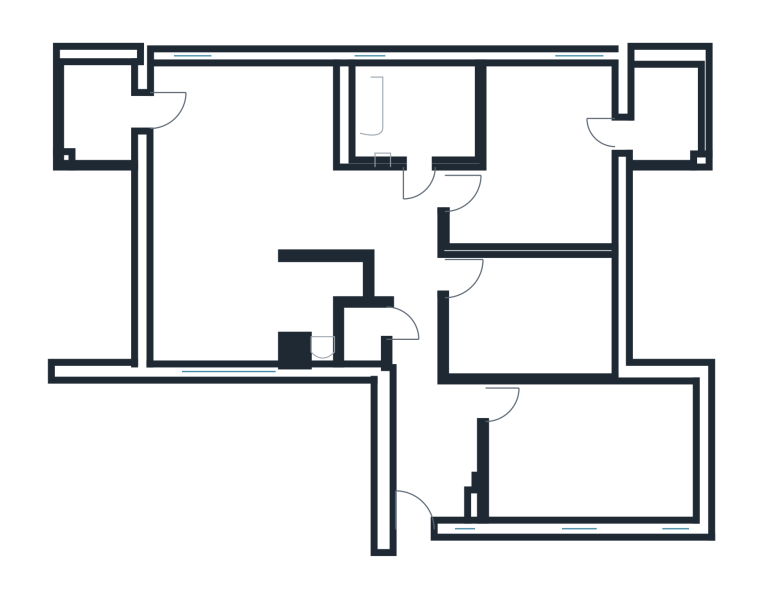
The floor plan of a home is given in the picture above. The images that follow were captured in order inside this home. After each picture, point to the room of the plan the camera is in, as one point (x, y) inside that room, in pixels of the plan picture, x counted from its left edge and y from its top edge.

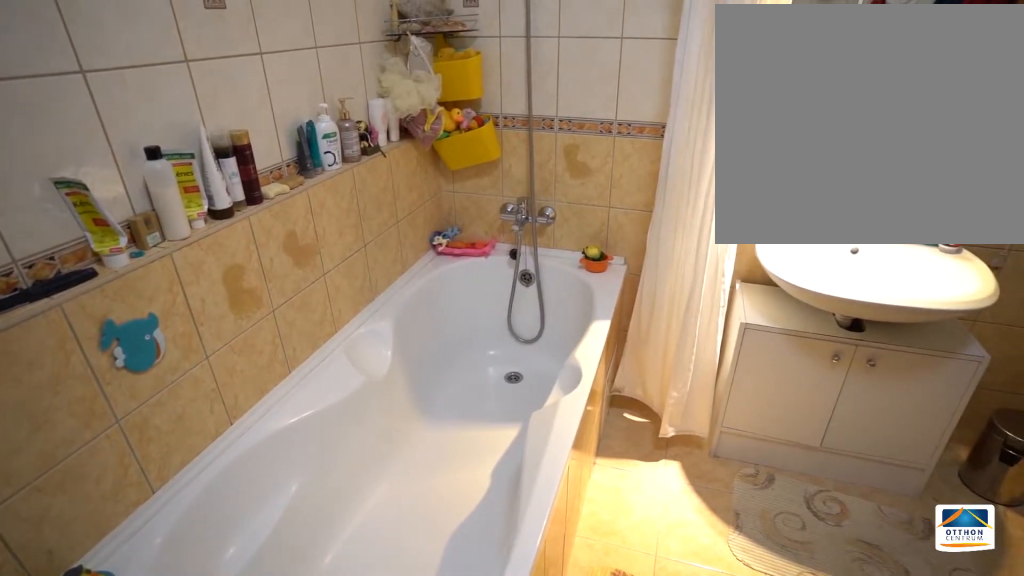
(421, 115)
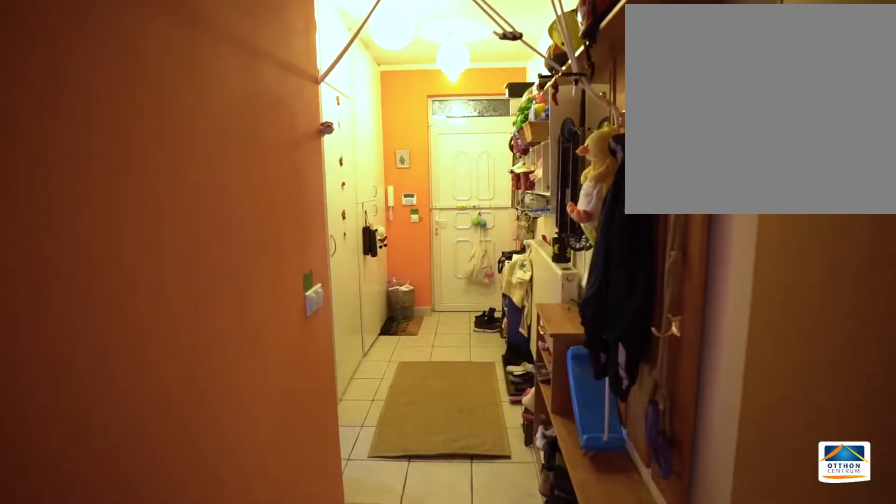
(418, 422)
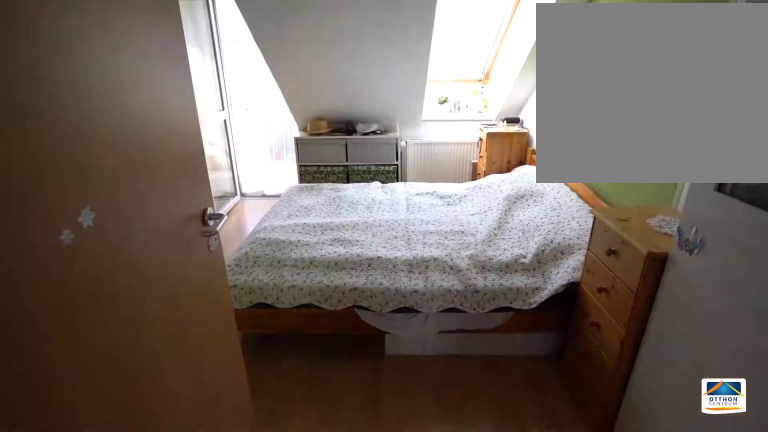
(555, 148)
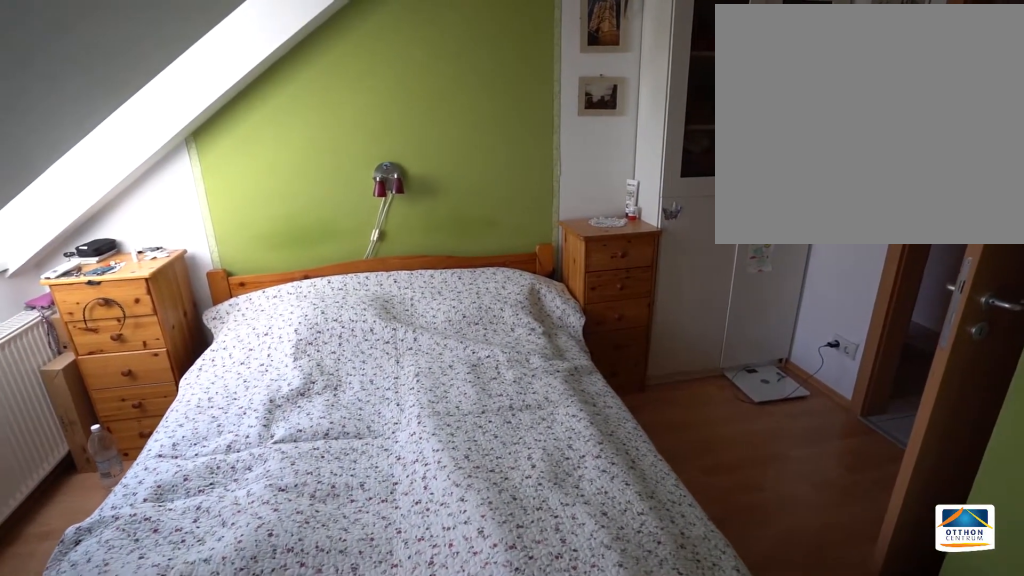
(555, 148)
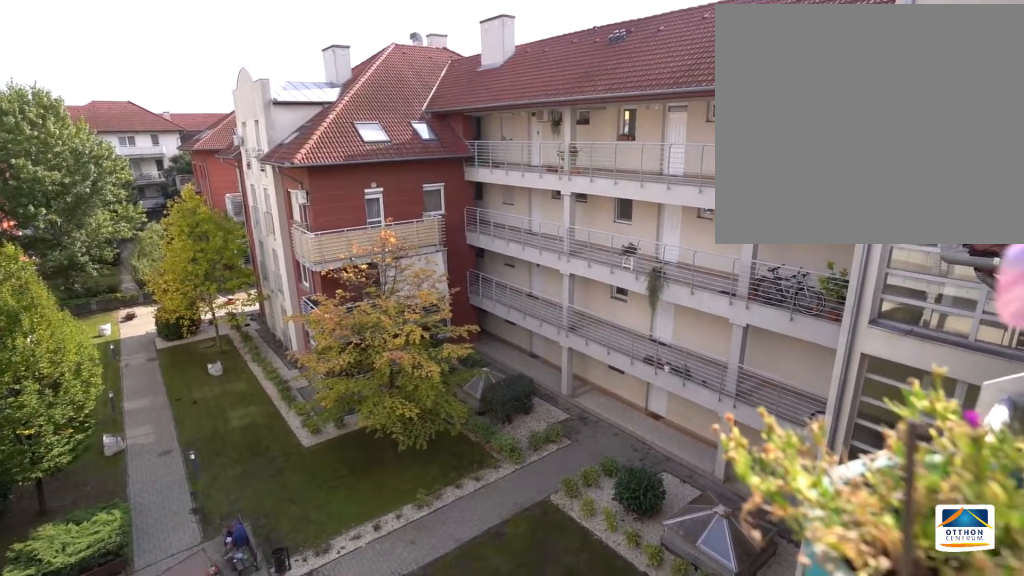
(669, 114)
